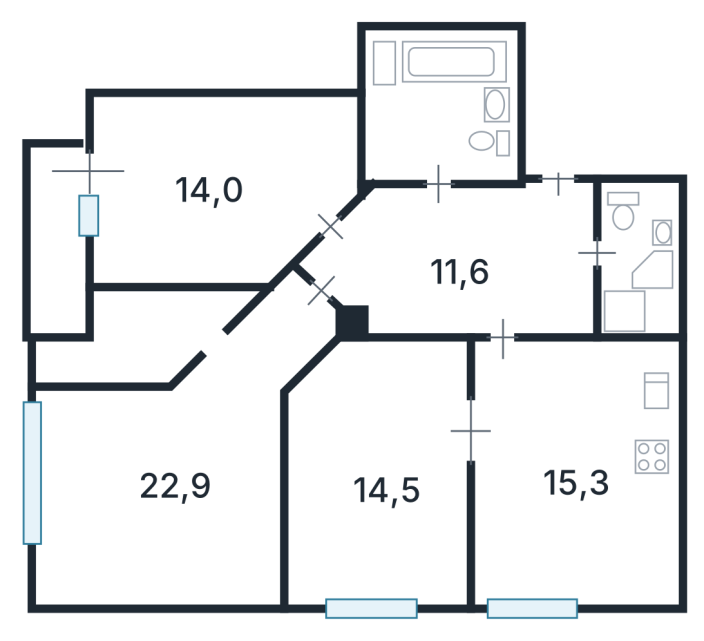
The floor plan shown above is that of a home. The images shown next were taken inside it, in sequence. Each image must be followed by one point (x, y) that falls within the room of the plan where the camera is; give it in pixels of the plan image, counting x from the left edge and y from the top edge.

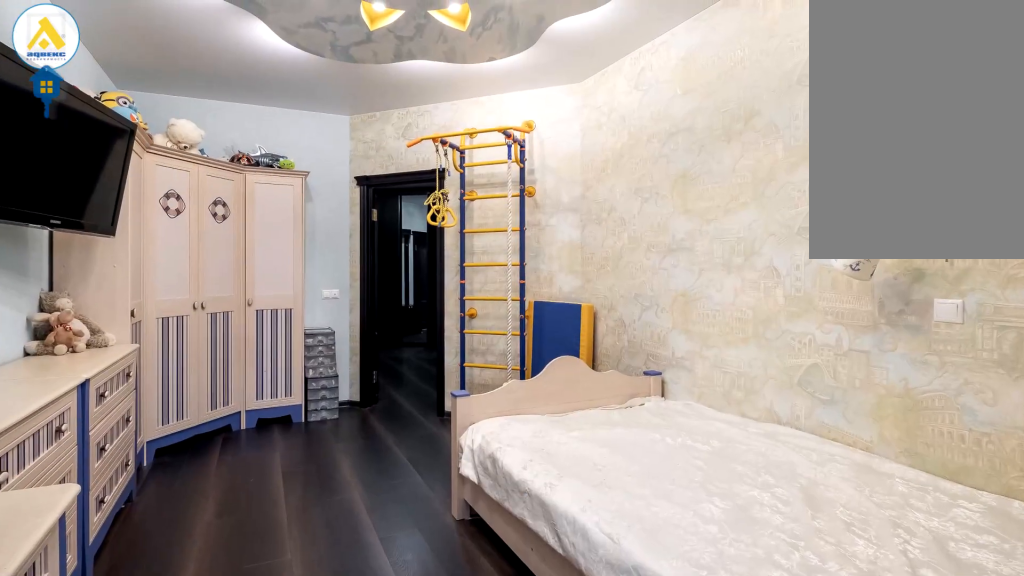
(213, 201)
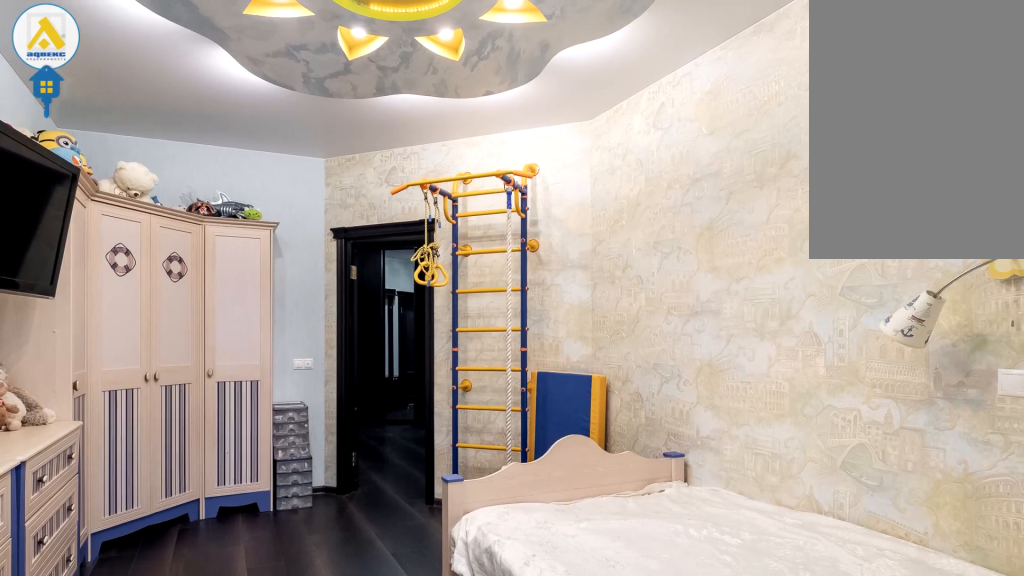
(213, 201)
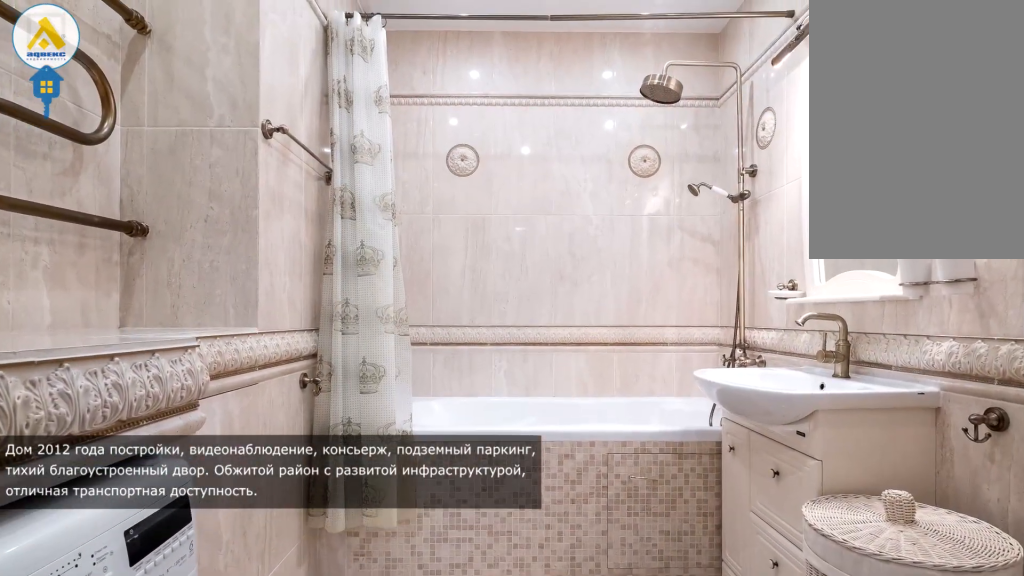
(442, 125)
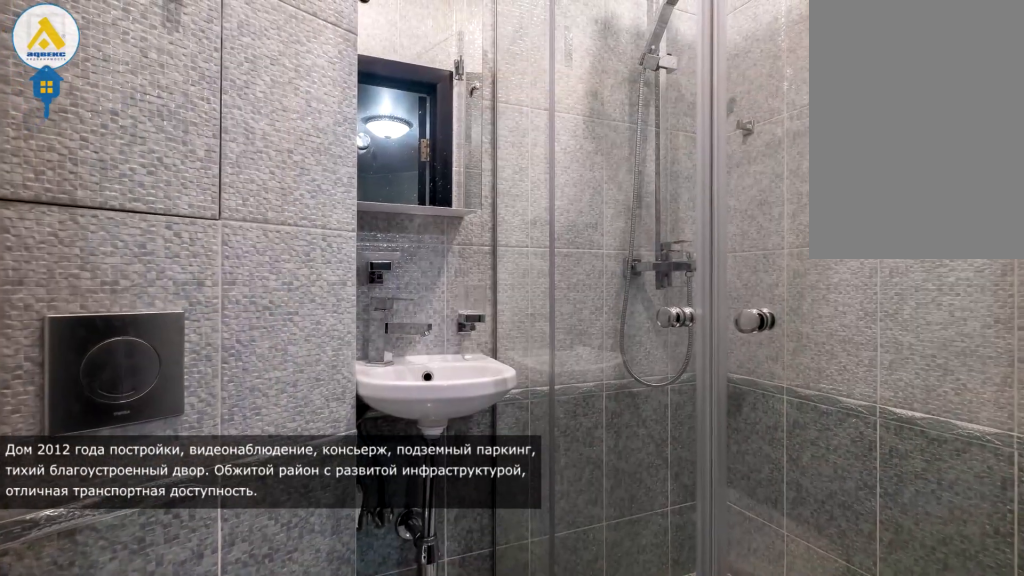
(625, 259)
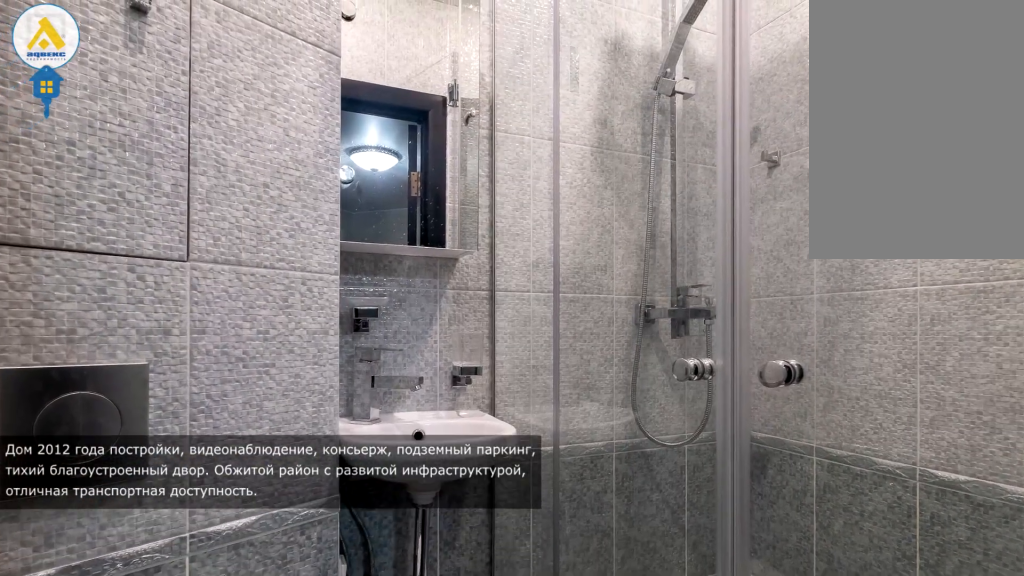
(625, 259)
